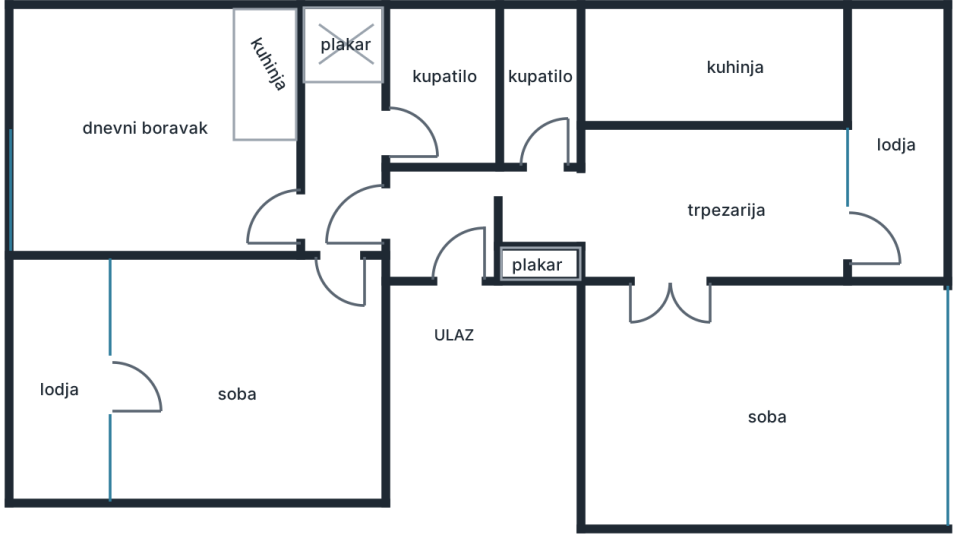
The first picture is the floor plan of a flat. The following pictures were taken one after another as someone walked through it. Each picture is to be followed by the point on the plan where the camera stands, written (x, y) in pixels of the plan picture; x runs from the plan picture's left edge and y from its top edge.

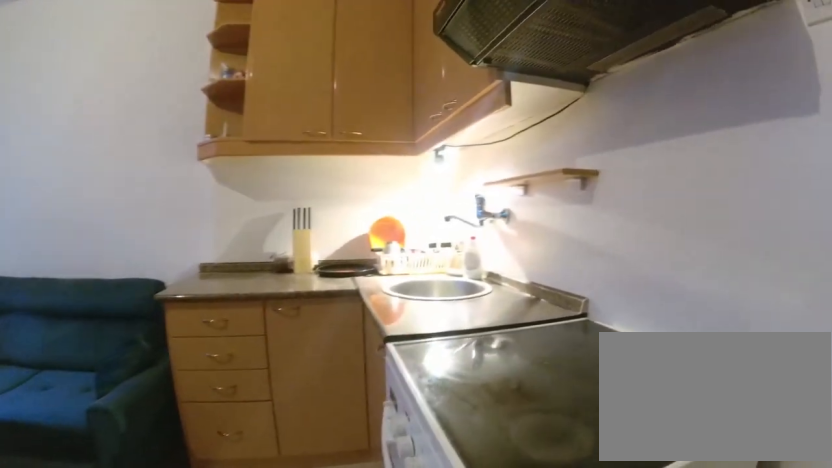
(238, 215)
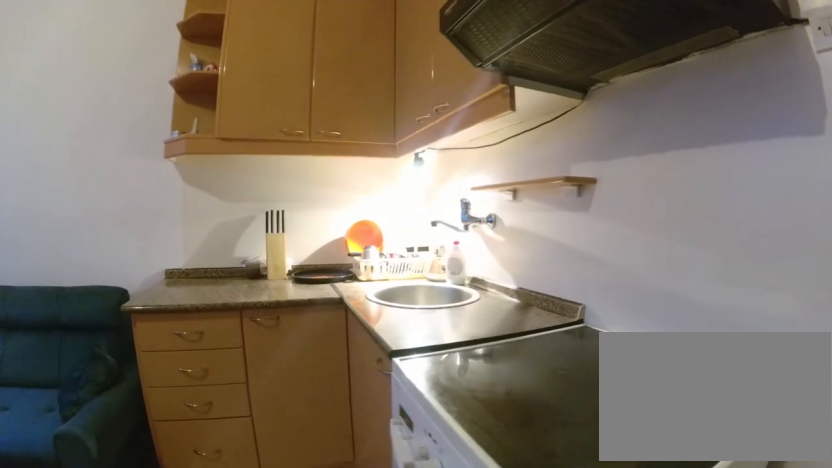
(229, 202)
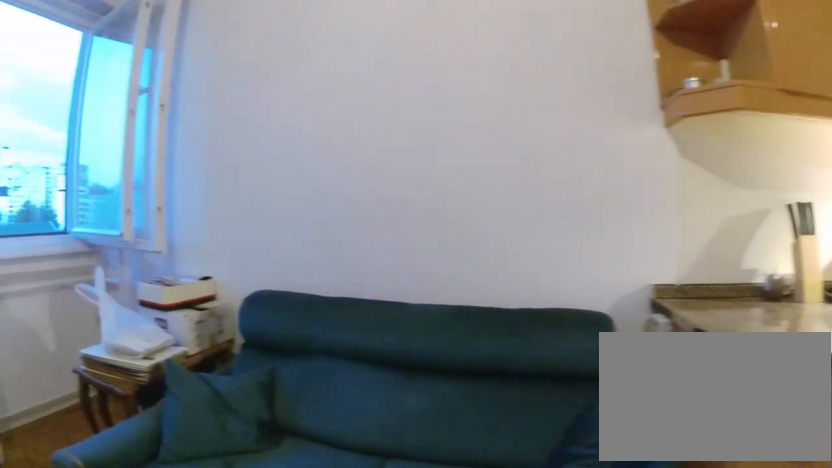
(216, 102)
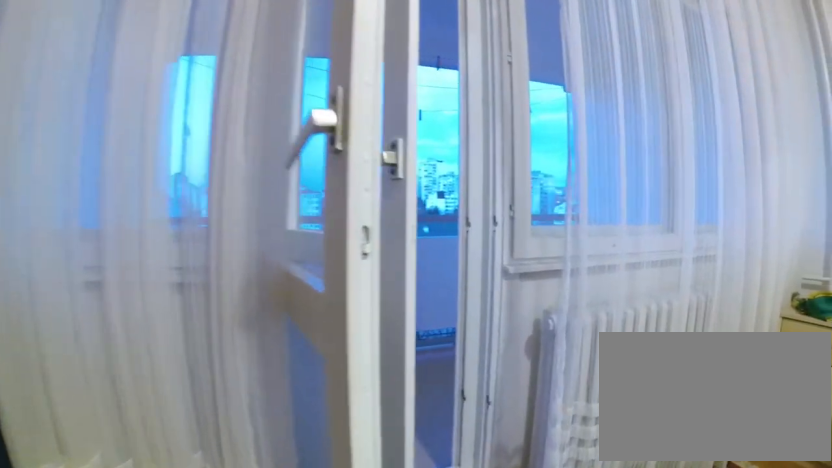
(247, 411)
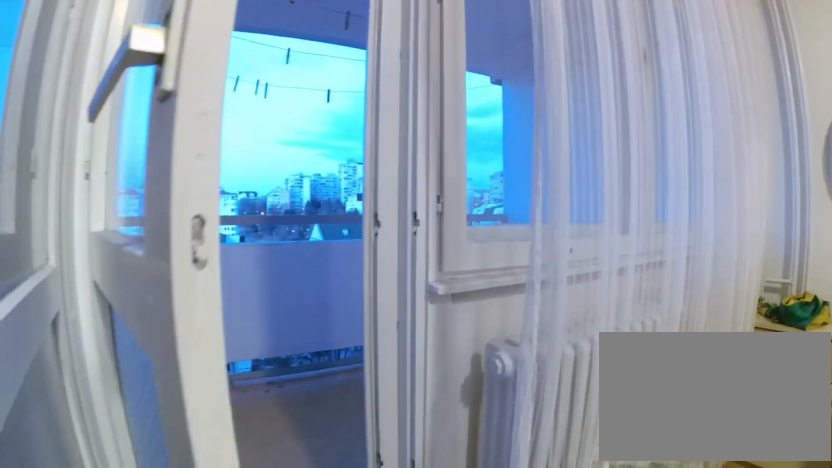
(215, 411)
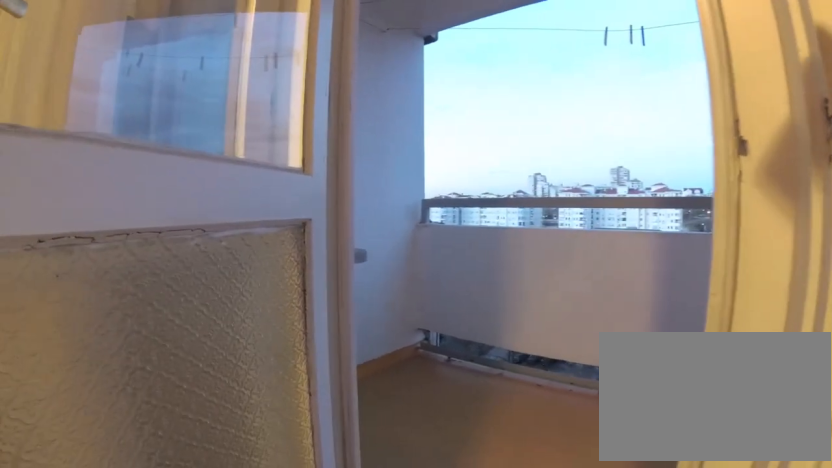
(146, 403)
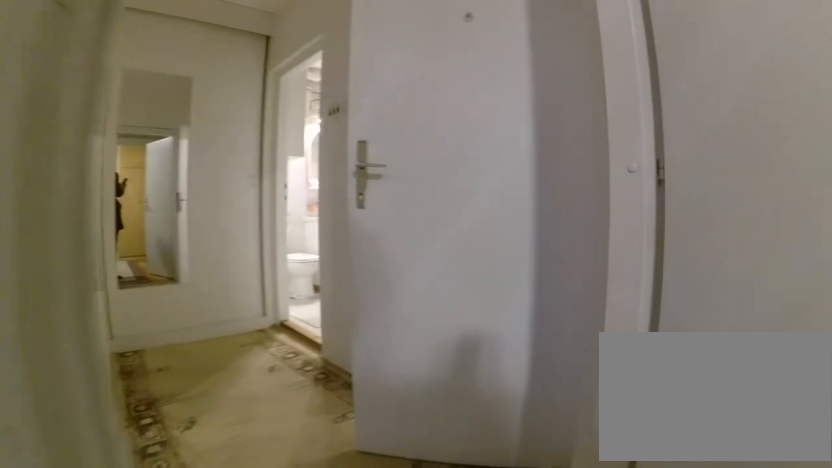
(332, 340)
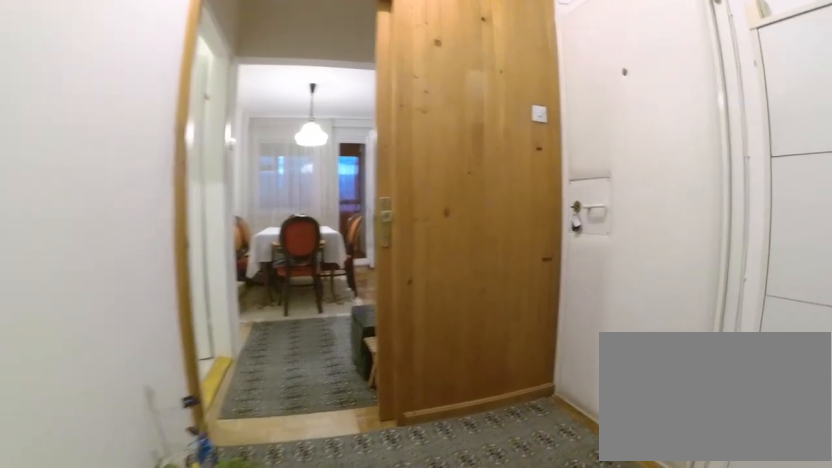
(385, 222)
